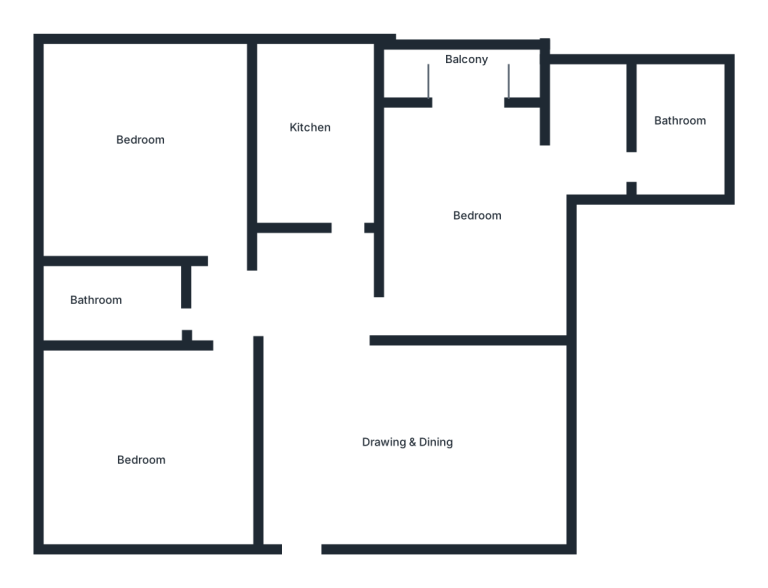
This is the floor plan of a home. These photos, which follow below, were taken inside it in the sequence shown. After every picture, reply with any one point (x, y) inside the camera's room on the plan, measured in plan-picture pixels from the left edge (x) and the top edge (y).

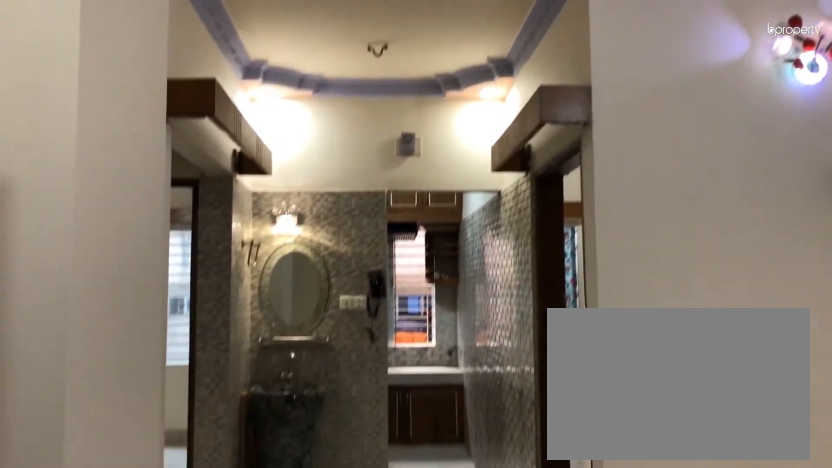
(436, 439)
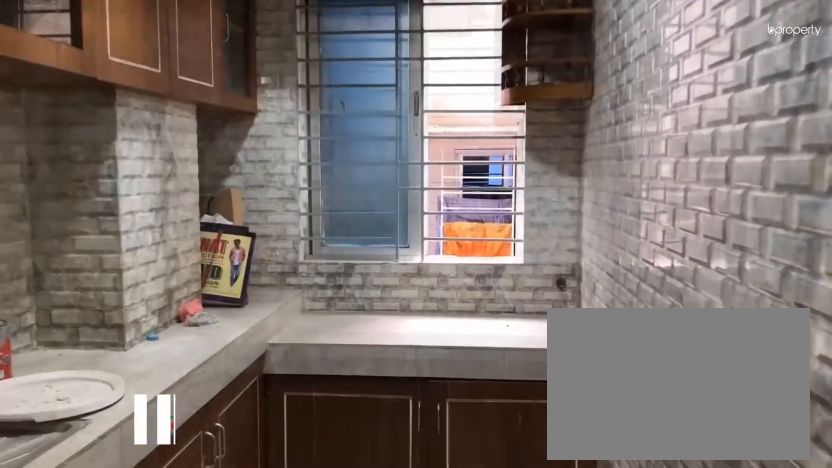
(312, 132)
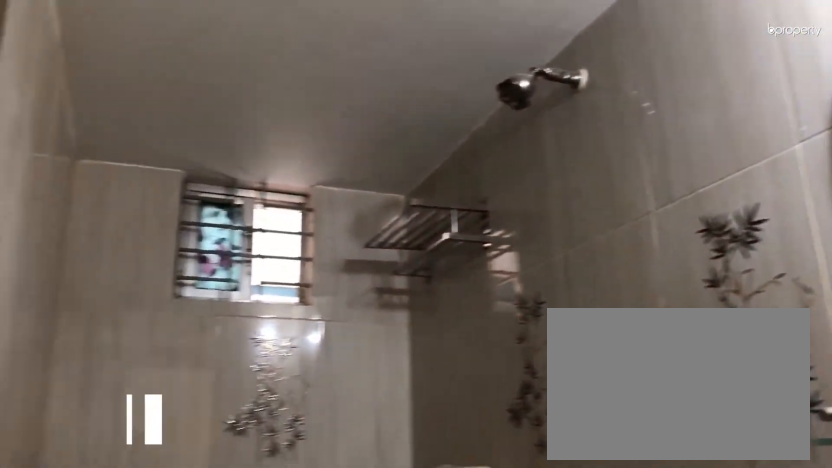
(115, 307)
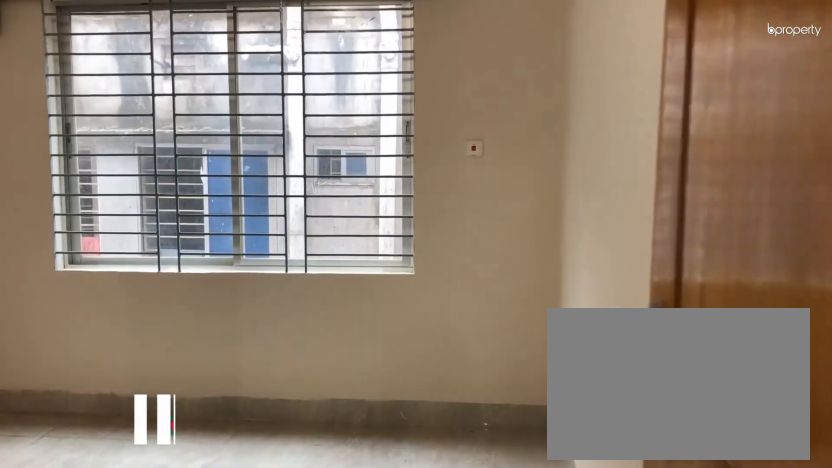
(135, 148)
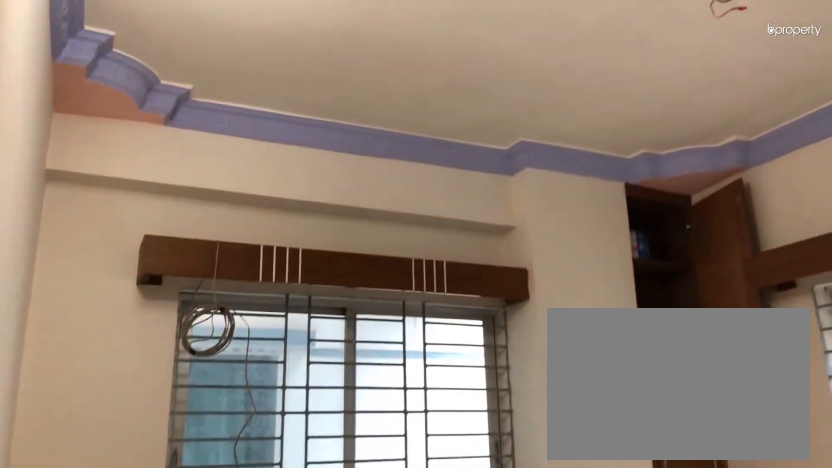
(135, 148)
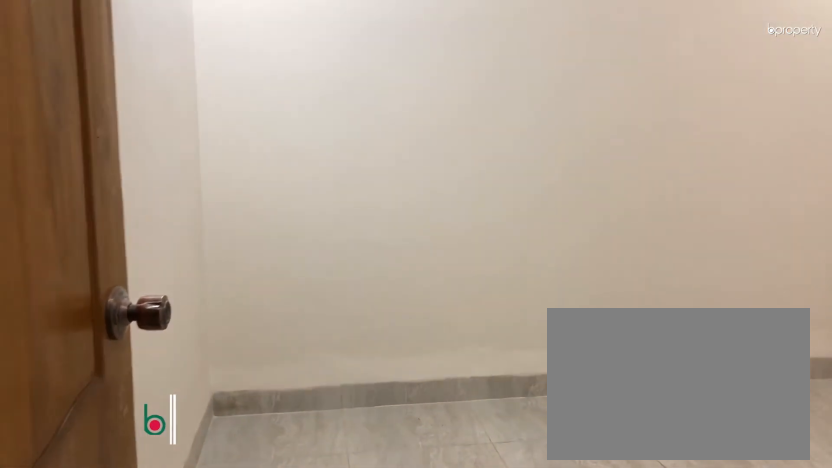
(143, 449)
